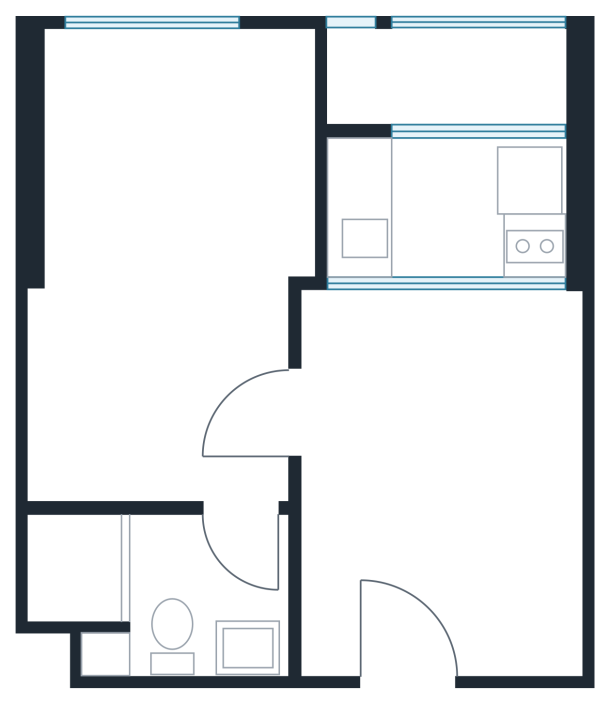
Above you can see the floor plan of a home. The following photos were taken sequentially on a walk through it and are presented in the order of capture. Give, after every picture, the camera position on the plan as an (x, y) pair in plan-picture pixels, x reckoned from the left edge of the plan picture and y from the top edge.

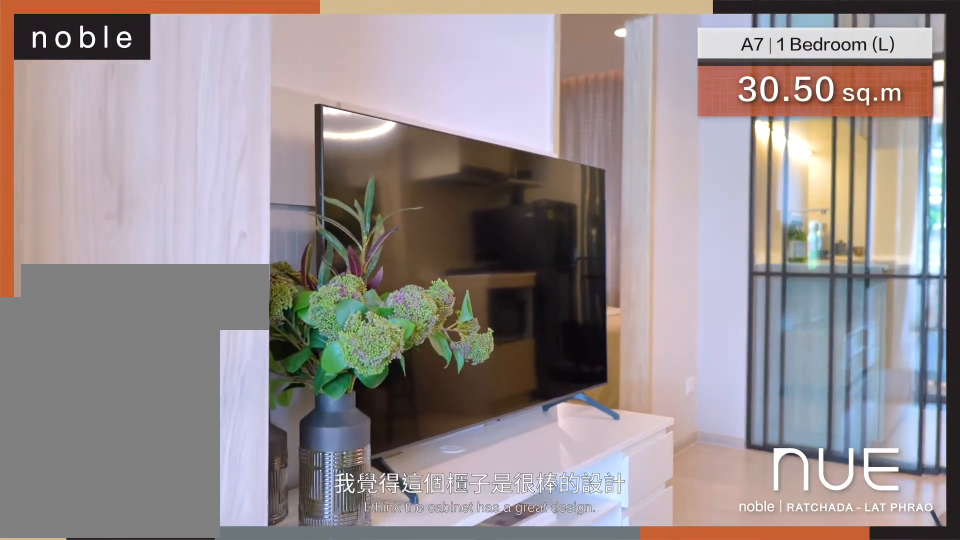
(384, 572)
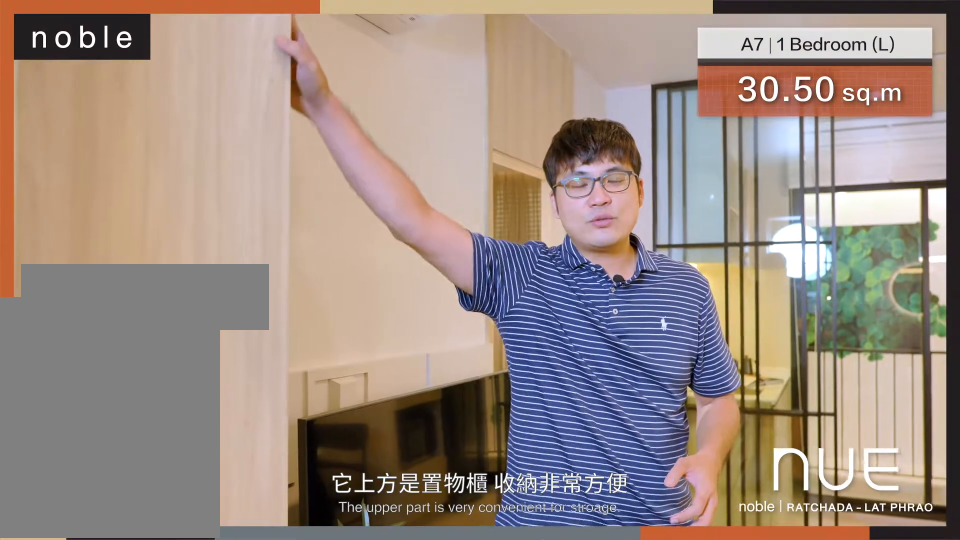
(384, 570)
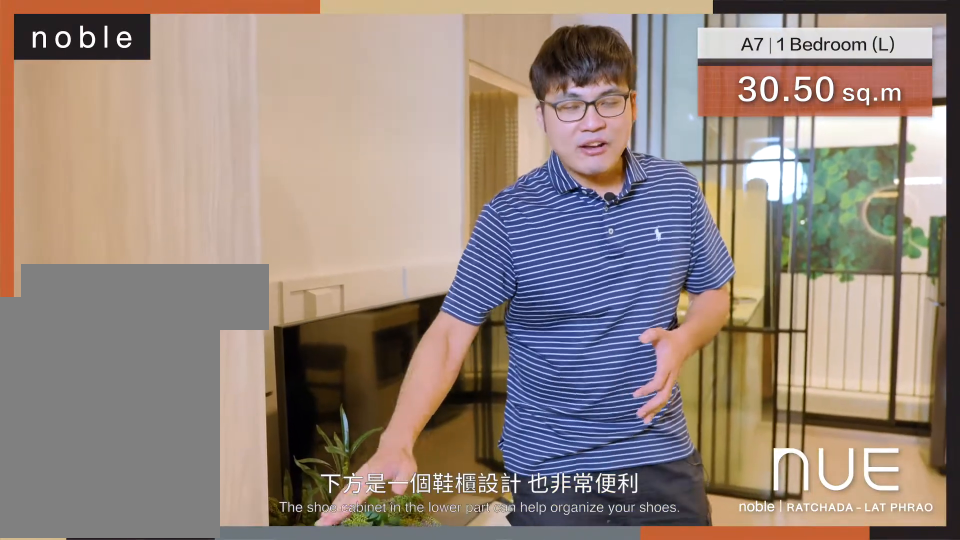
(381, 569)
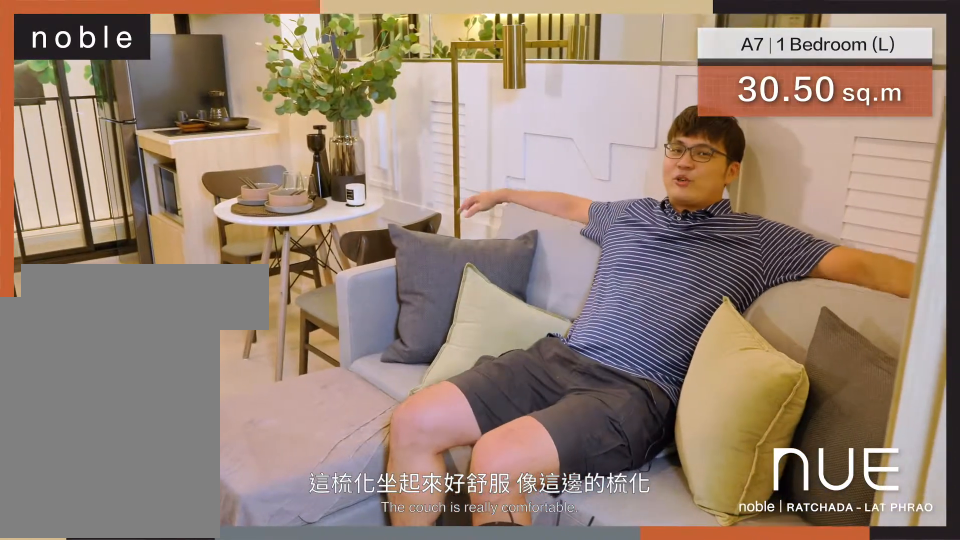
(498, 599)
